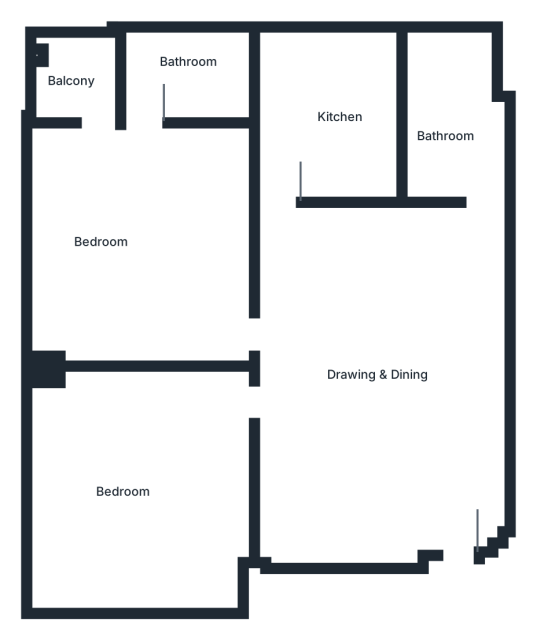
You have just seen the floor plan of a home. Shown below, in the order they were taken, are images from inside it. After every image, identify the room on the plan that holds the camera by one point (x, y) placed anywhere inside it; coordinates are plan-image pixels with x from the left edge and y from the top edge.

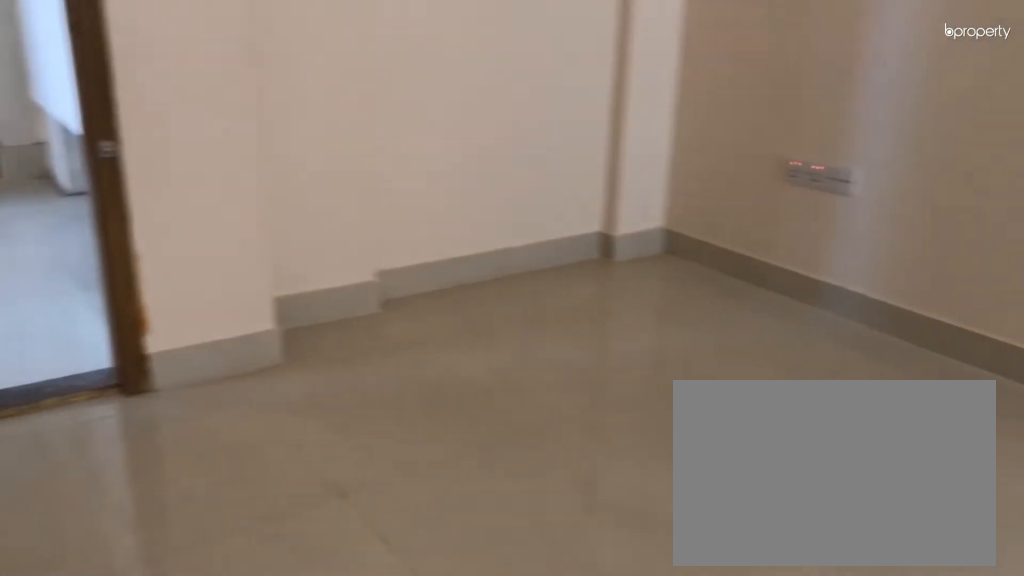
(394, 356)
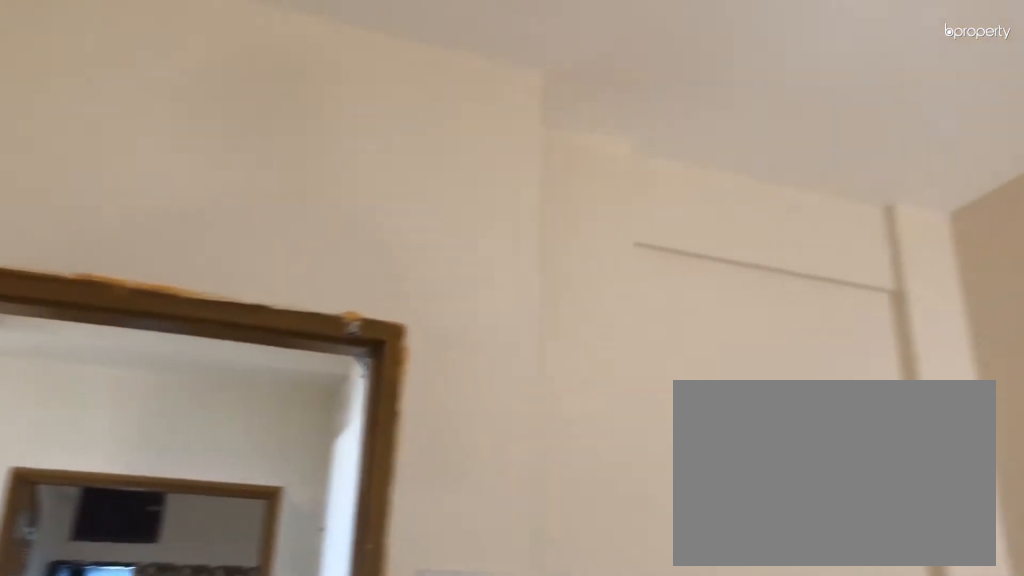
(394, 356)
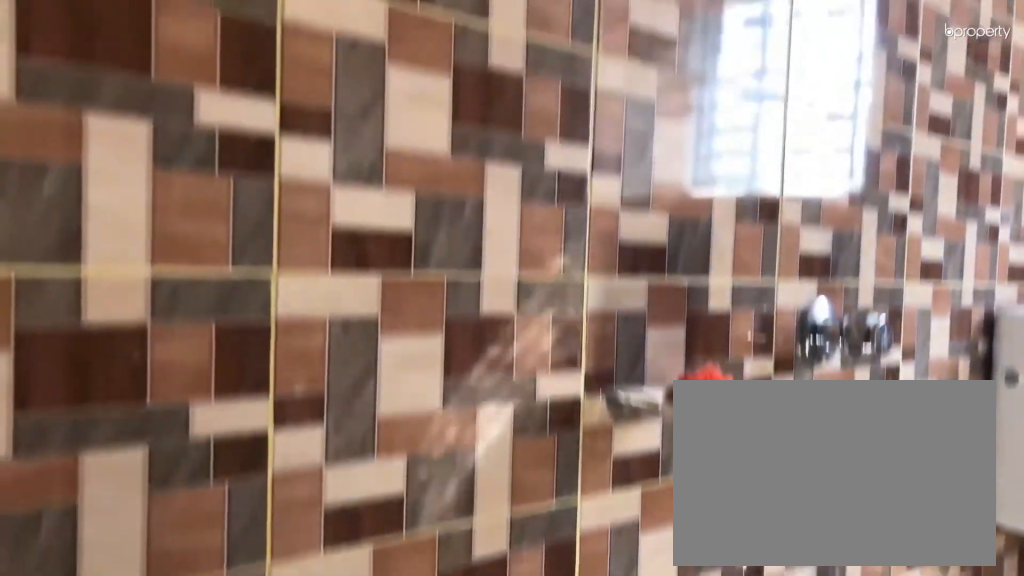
(460, 145)
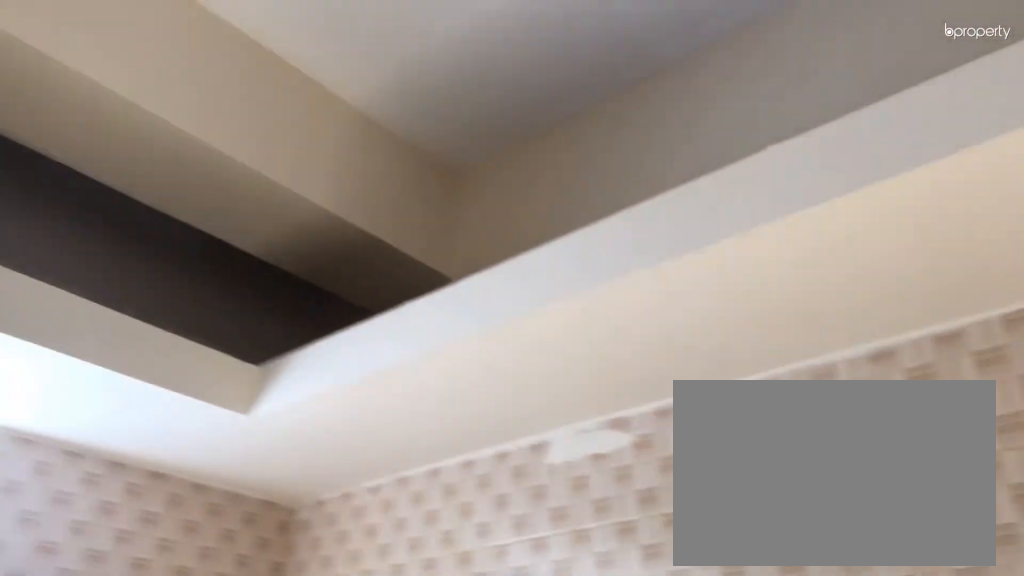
(329, 122)
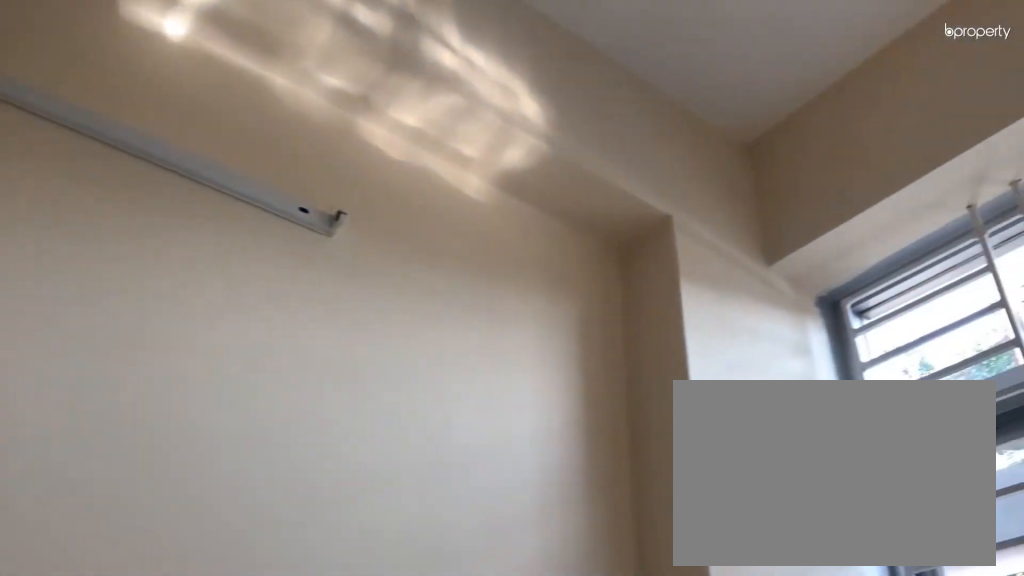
(148, 221)
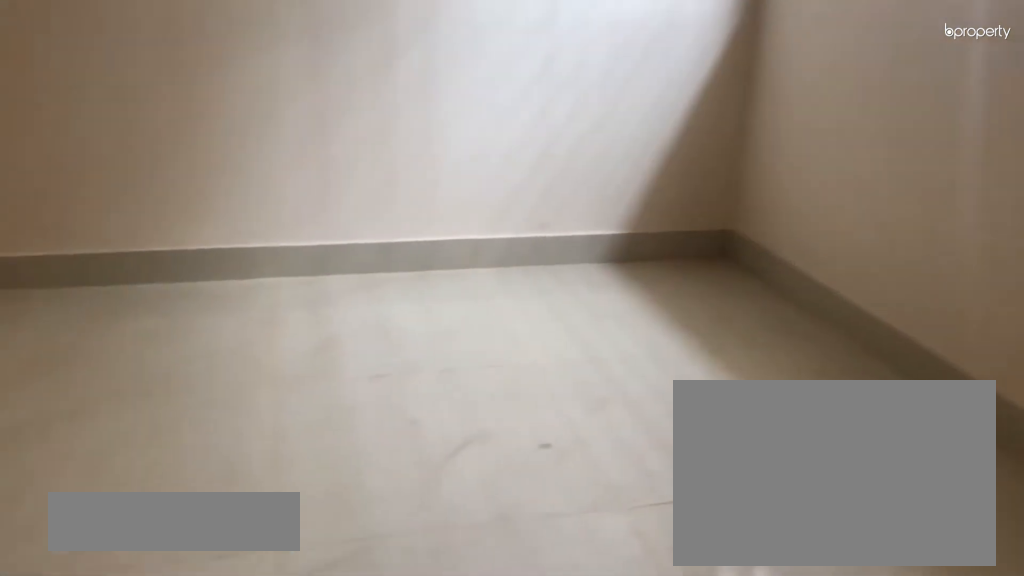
(141, 481)
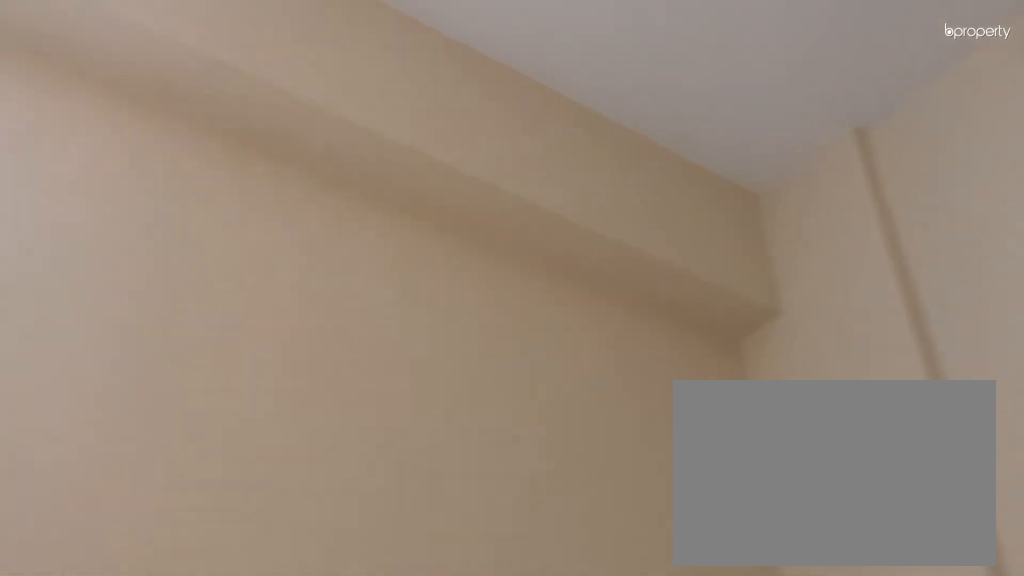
(141, 481)
